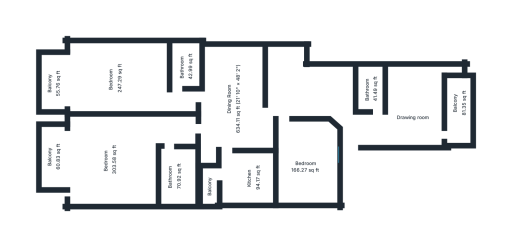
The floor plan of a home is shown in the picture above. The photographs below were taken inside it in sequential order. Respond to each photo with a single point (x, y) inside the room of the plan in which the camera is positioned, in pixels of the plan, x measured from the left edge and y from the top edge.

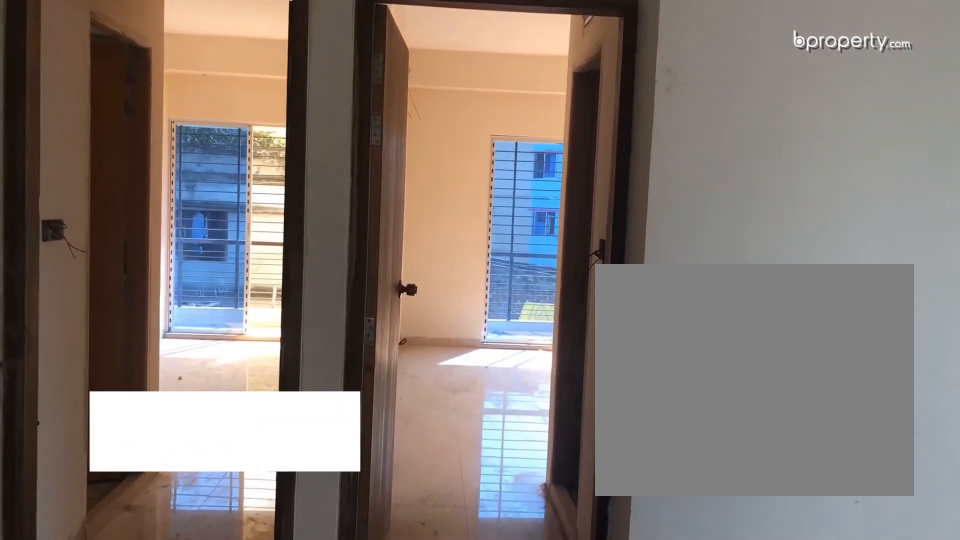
(218, 96)
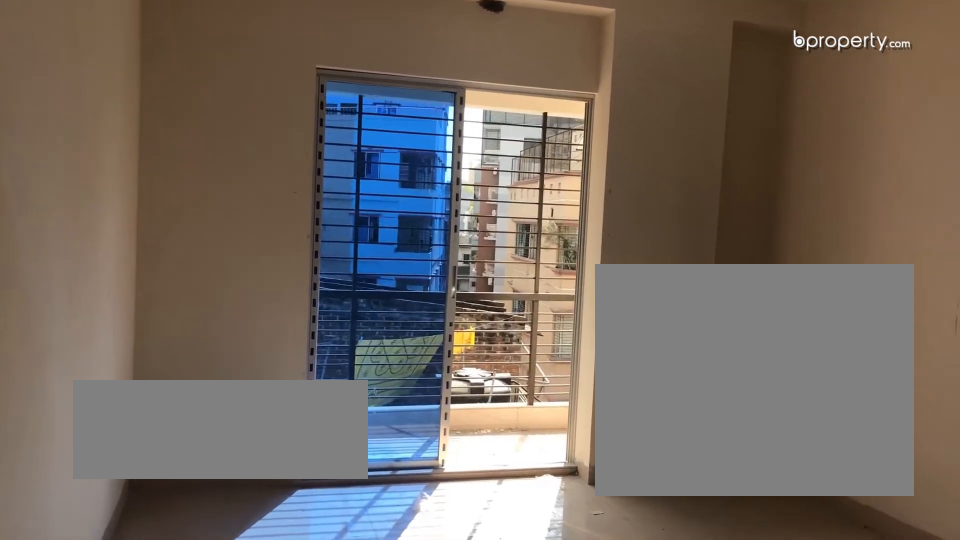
(113, 82)
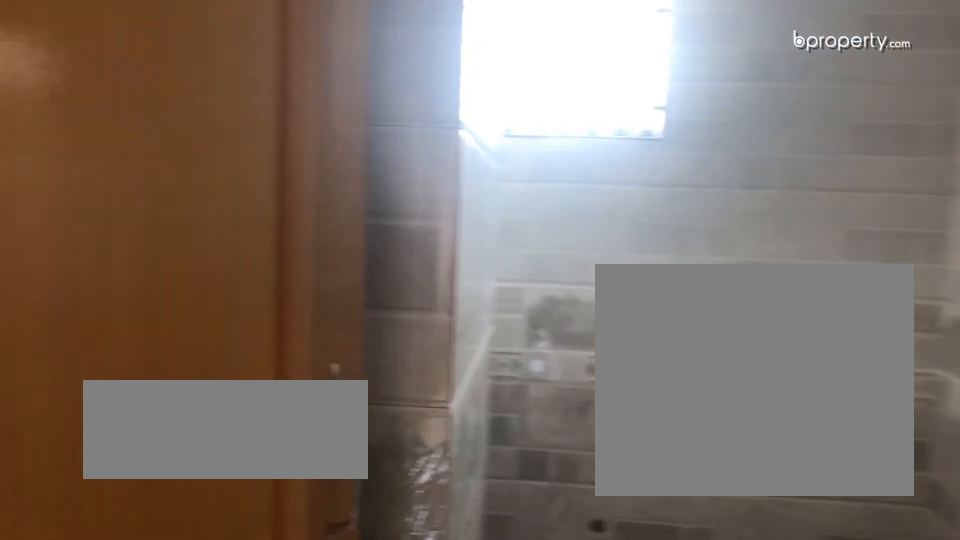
(185, 68)
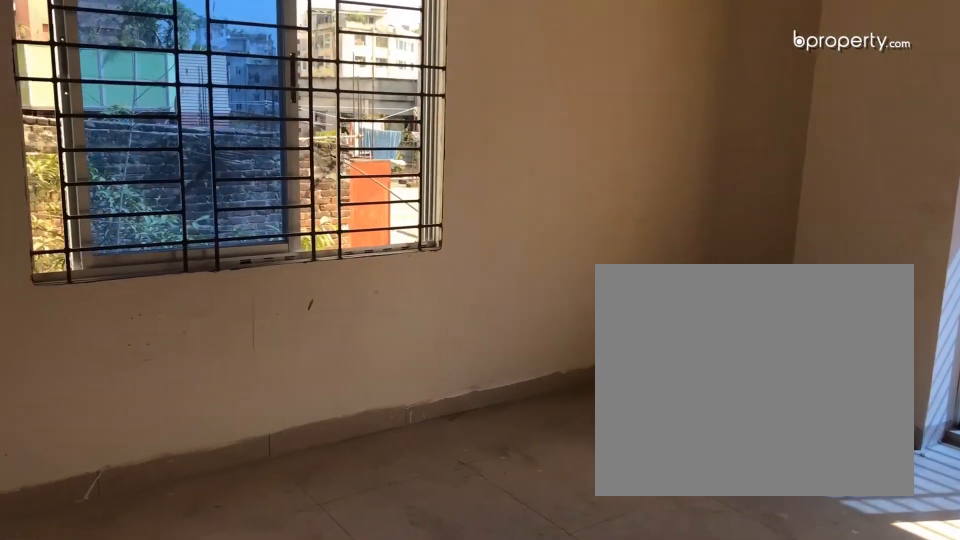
(113, 158)
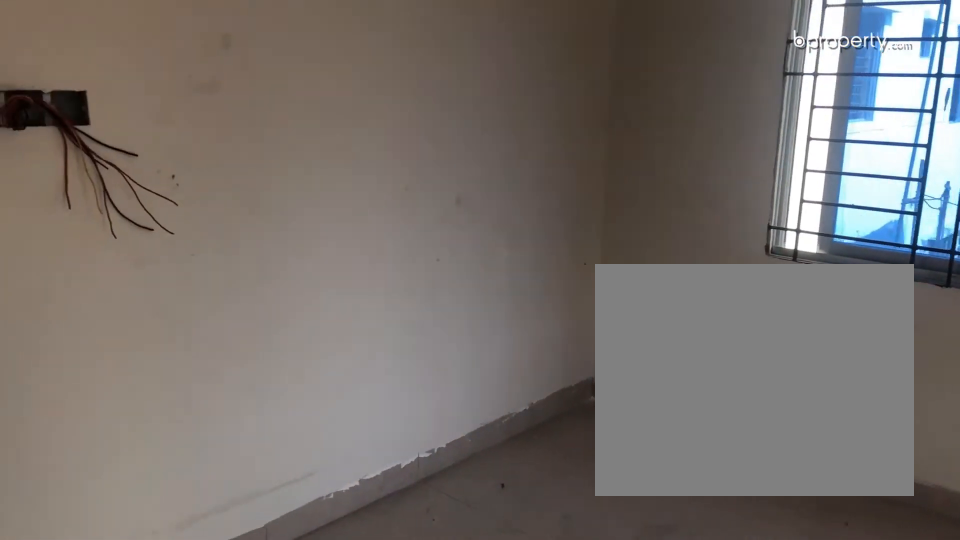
(113, 158)
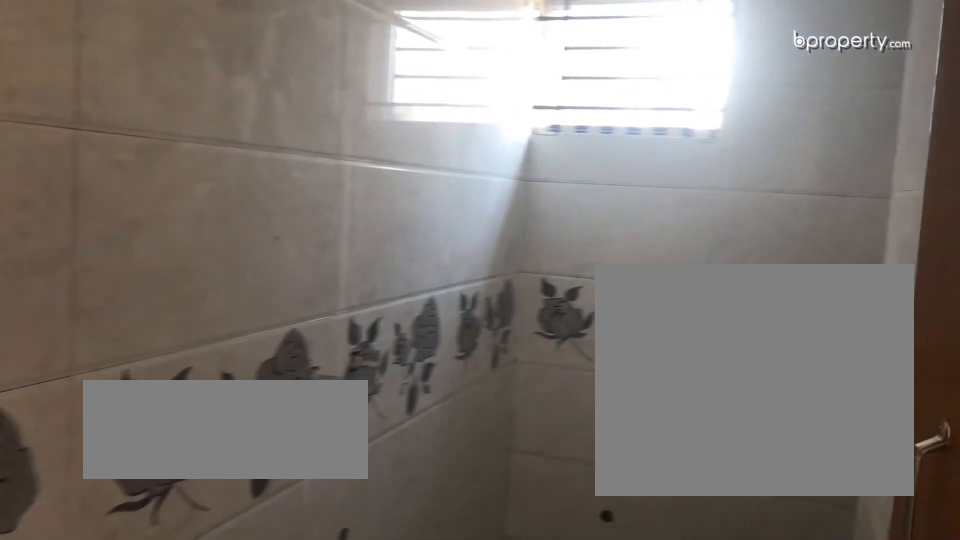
(174, 181)
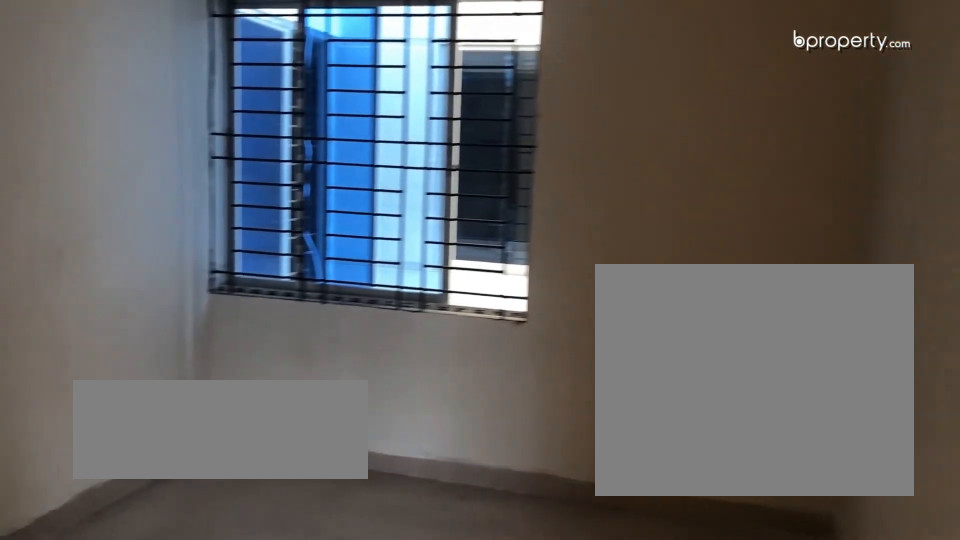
(306, 164)
